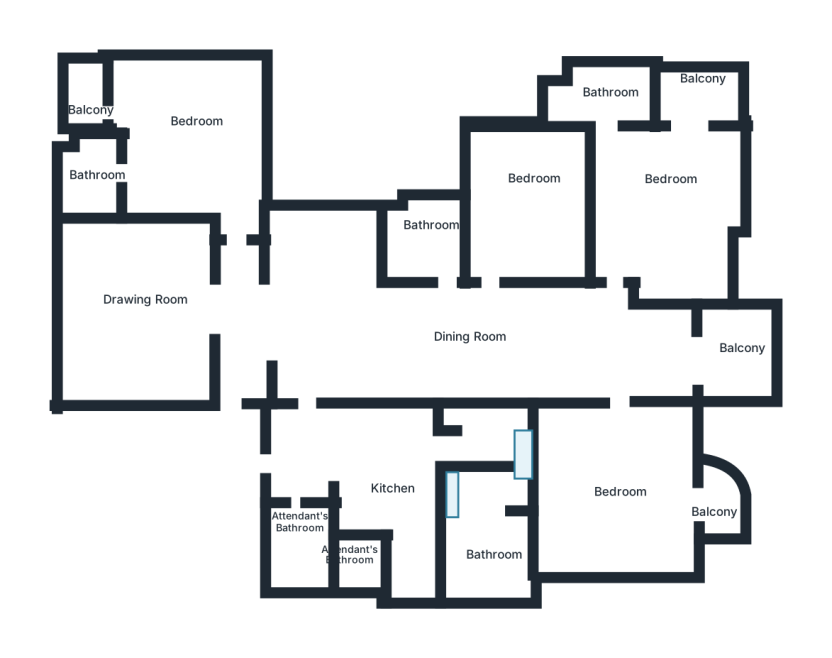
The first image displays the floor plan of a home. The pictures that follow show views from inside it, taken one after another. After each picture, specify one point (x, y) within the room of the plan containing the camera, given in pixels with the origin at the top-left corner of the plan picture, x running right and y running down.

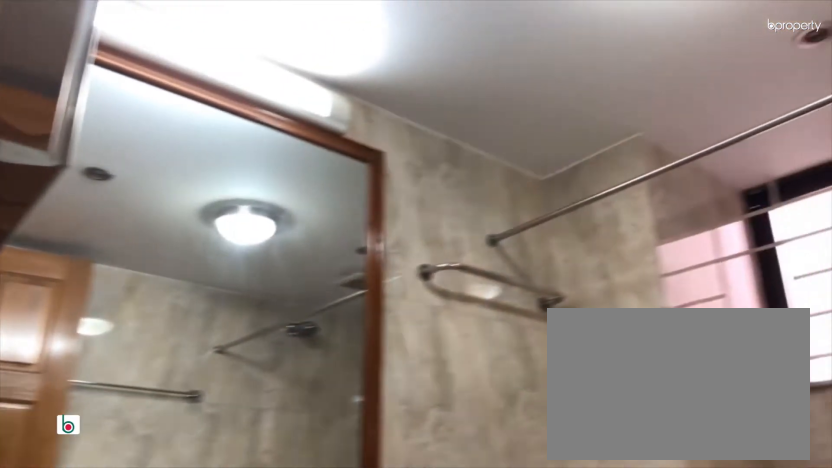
(428, 236)
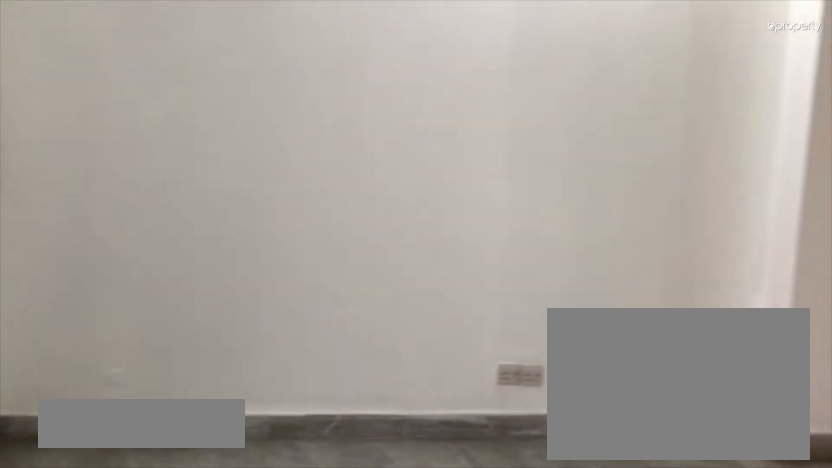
(535, 202)
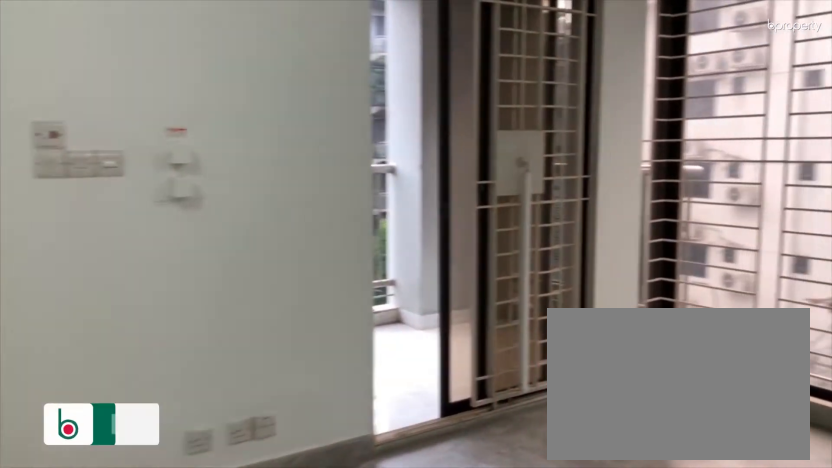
(679, 176)
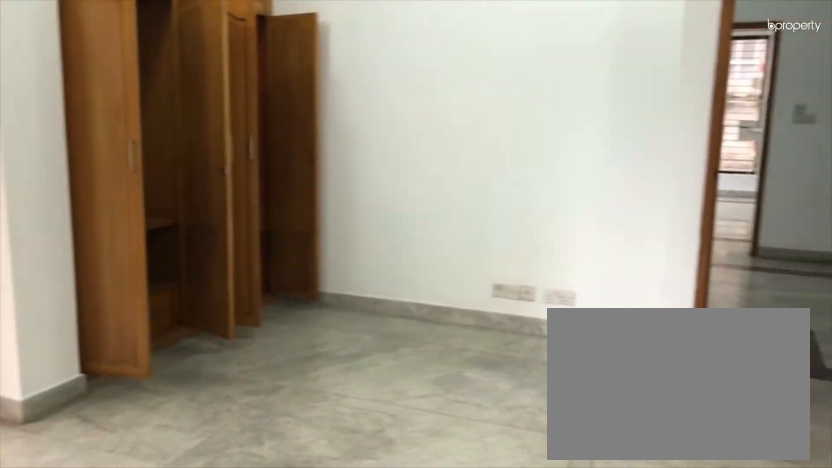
(679, 176)
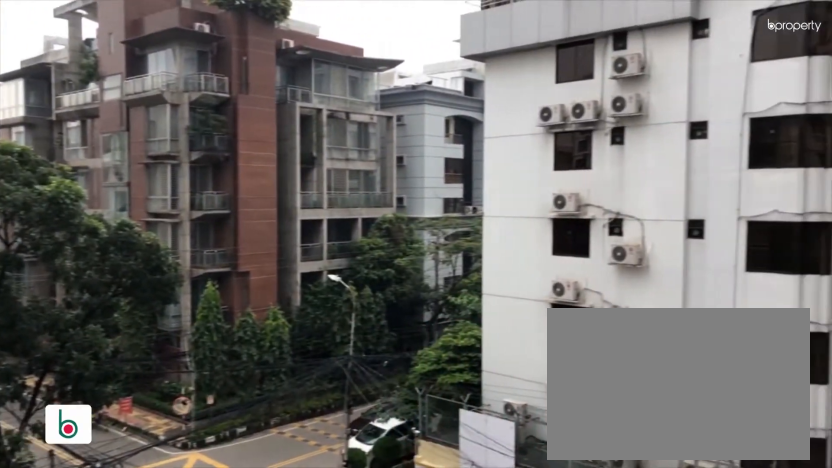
(703, 83)
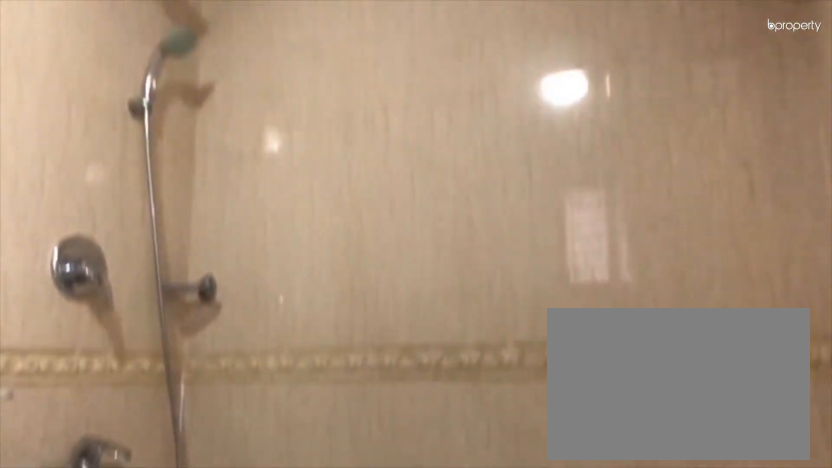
(602, 97)
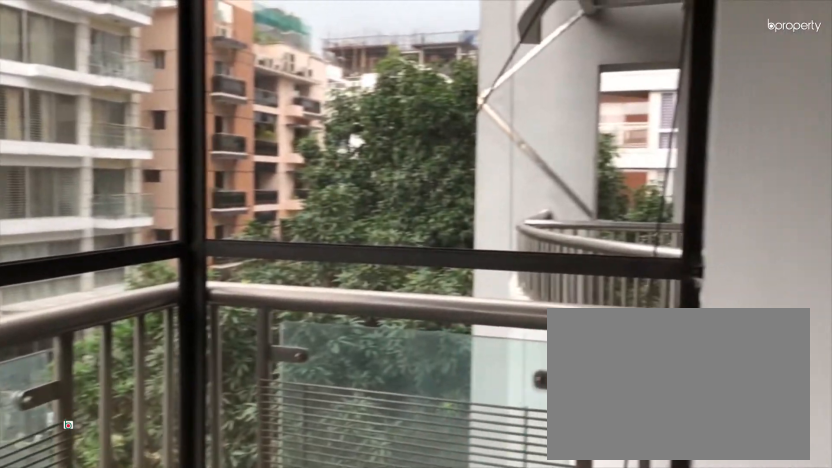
(736, 351)
